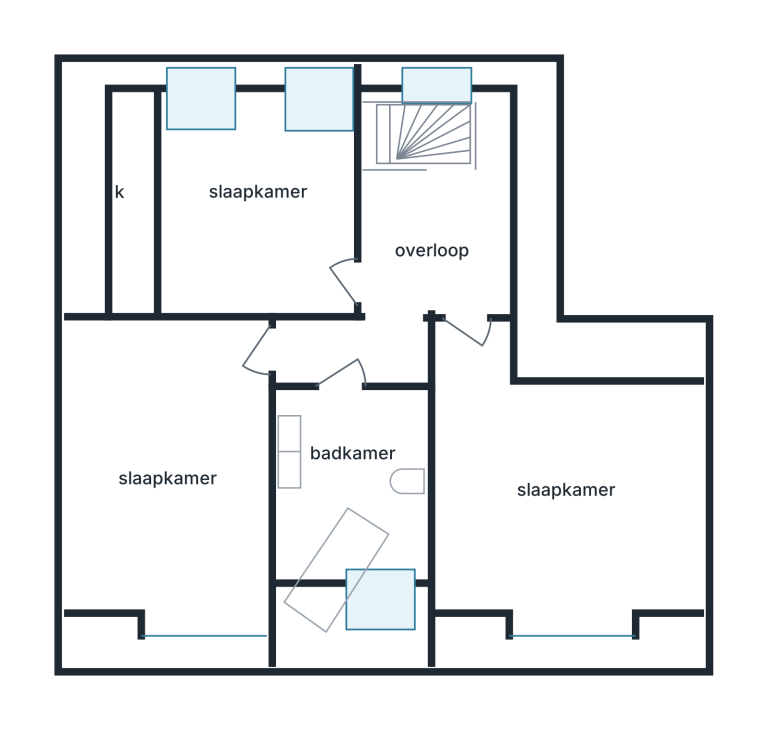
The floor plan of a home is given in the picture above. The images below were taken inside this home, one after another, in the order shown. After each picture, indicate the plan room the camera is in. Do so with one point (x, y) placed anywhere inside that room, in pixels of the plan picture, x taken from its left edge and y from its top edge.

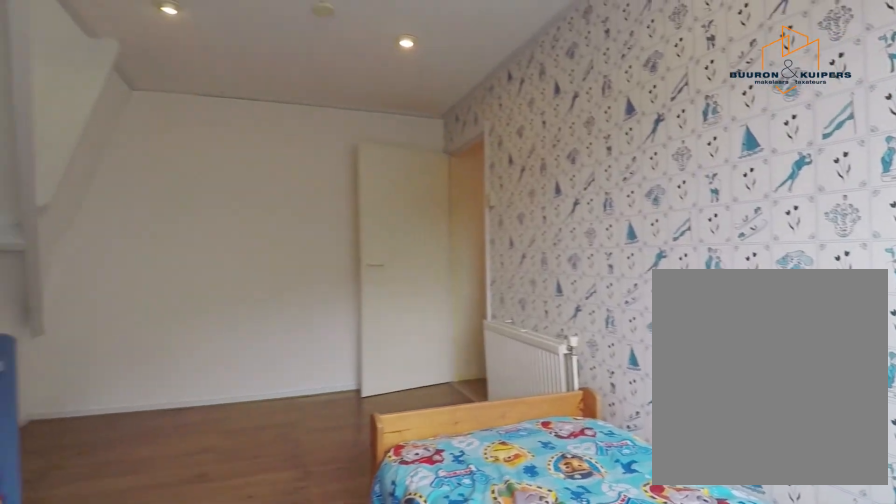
(166, 470)
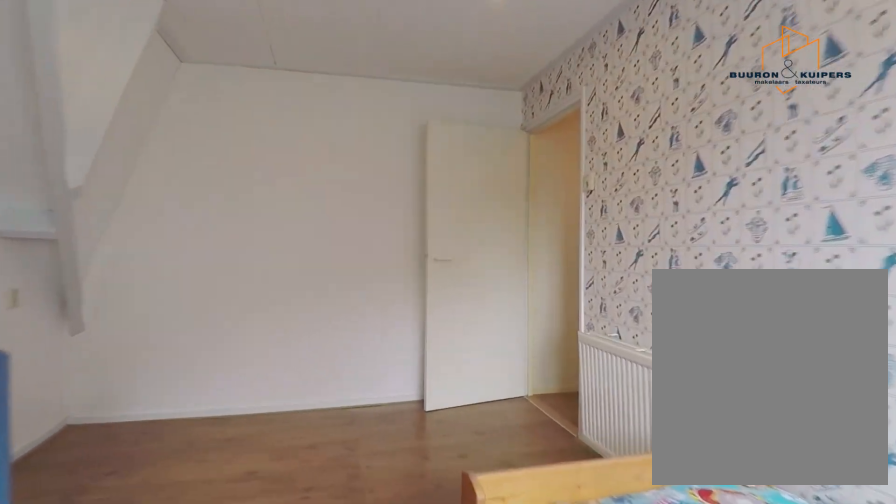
(166, 470)
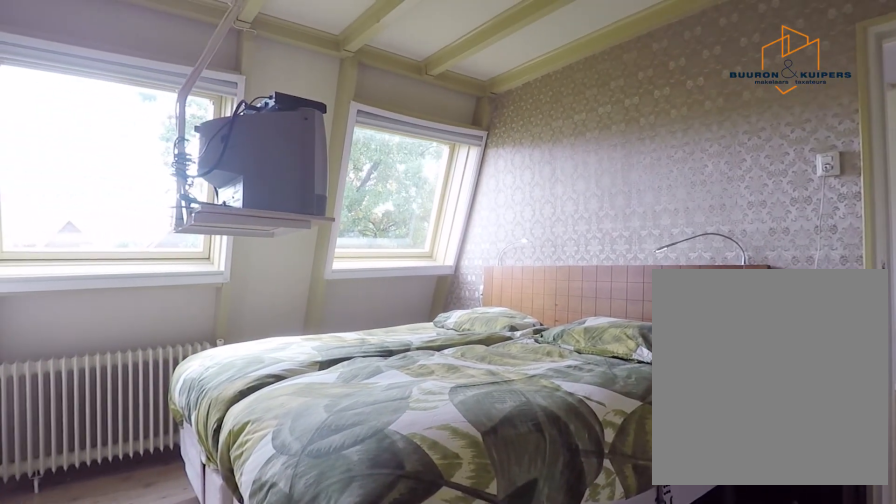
(250, 203)
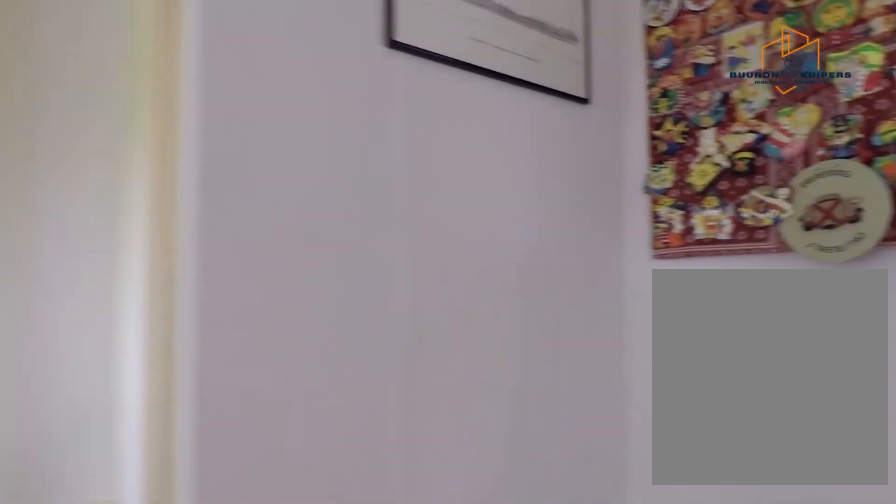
(418, 264)
